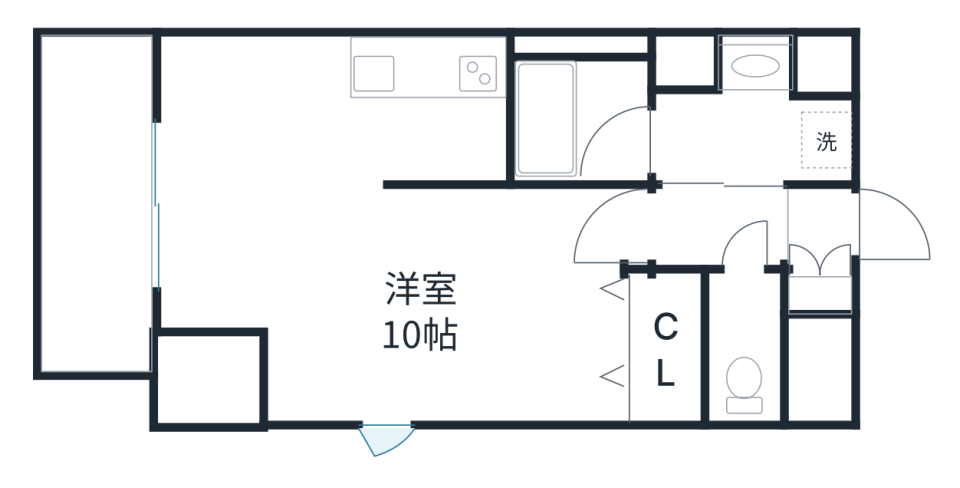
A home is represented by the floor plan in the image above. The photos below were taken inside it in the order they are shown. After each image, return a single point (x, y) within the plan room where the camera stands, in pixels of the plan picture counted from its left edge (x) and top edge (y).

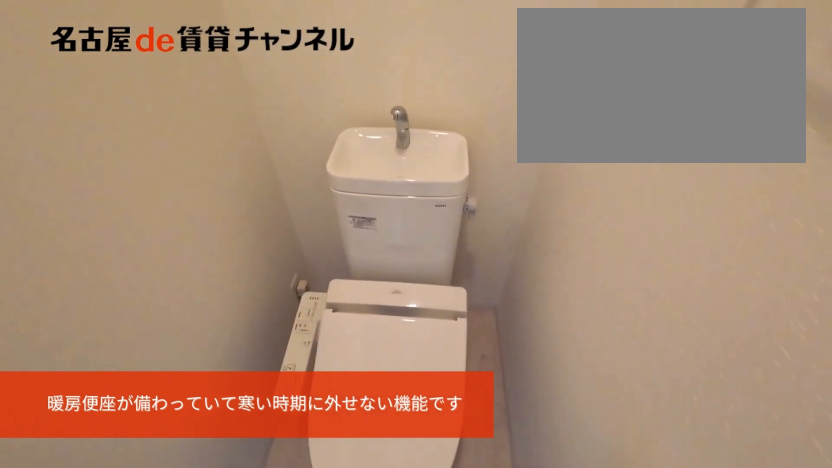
(748, 350)
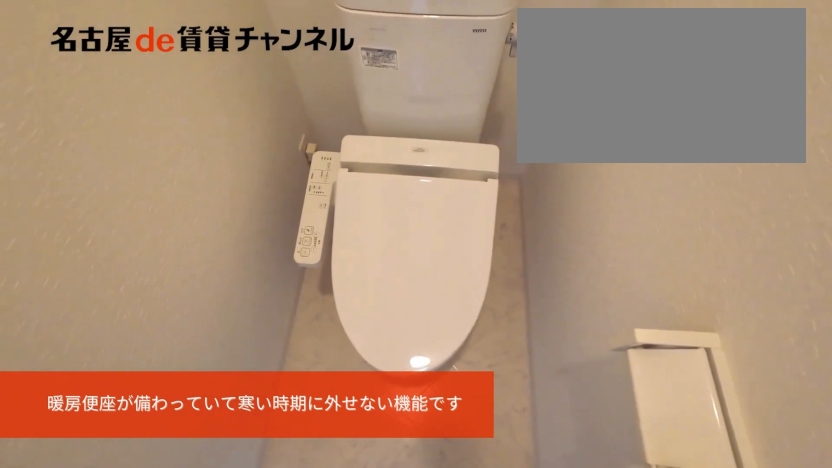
(748, 350)
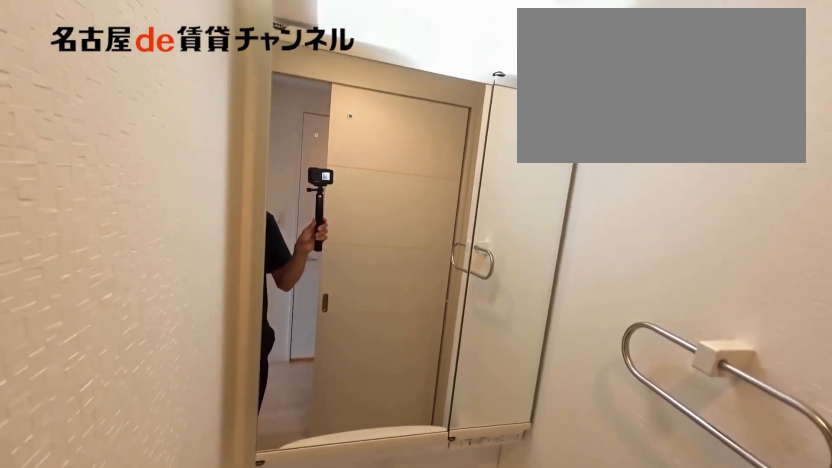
(750, 107)
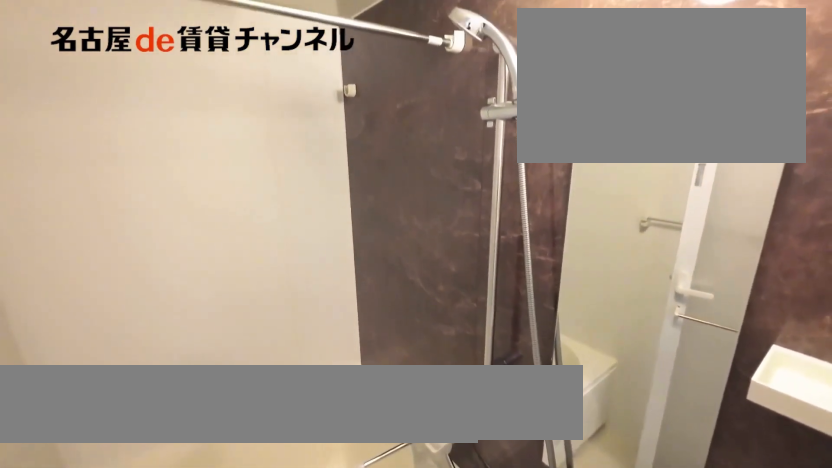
(584, 107)
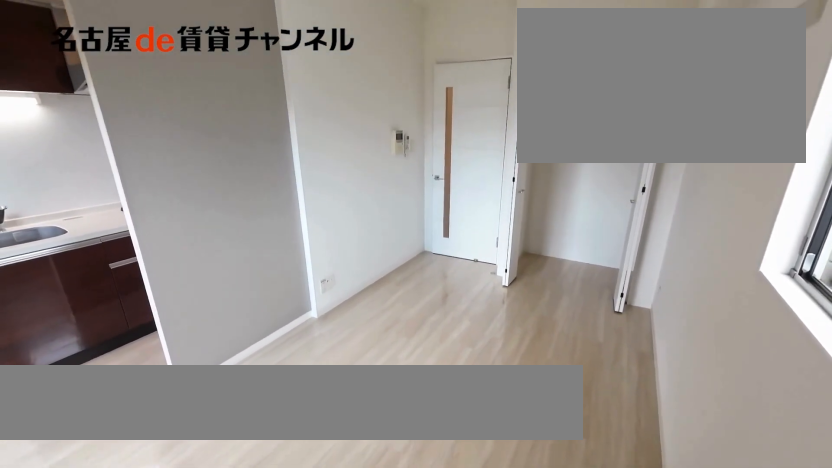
(436, 321)
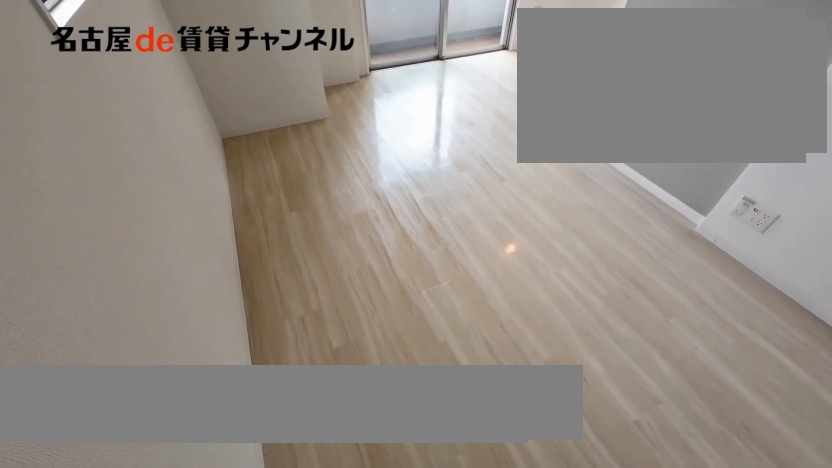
(436, 321)
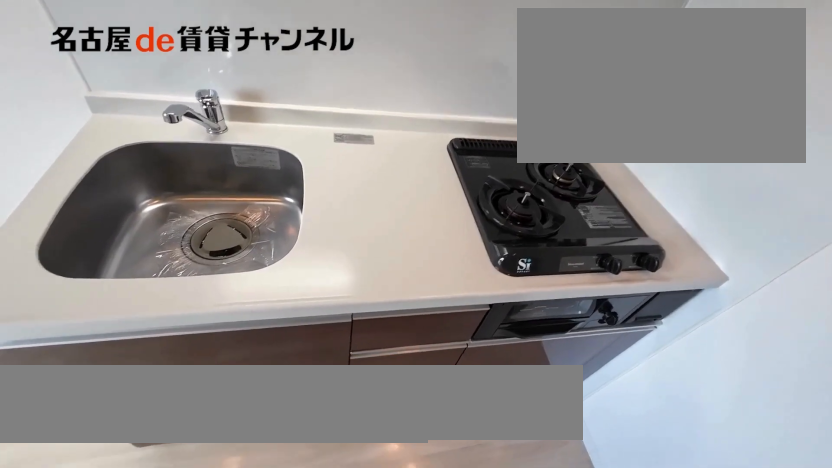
(430, 107)
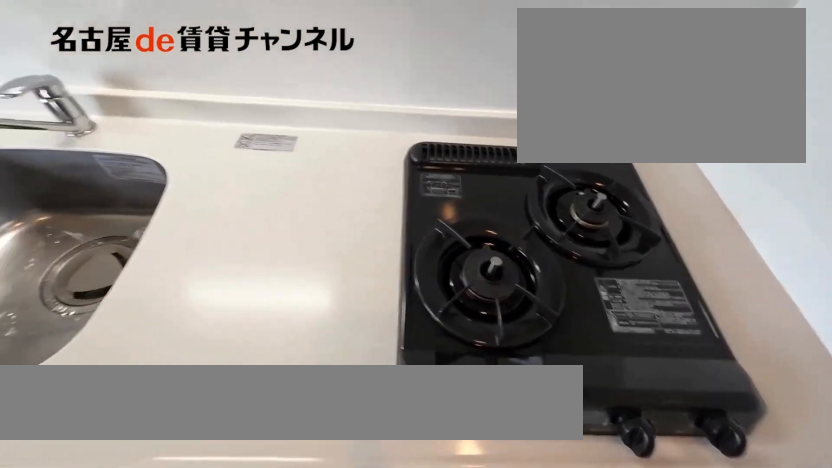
(254, 110)
